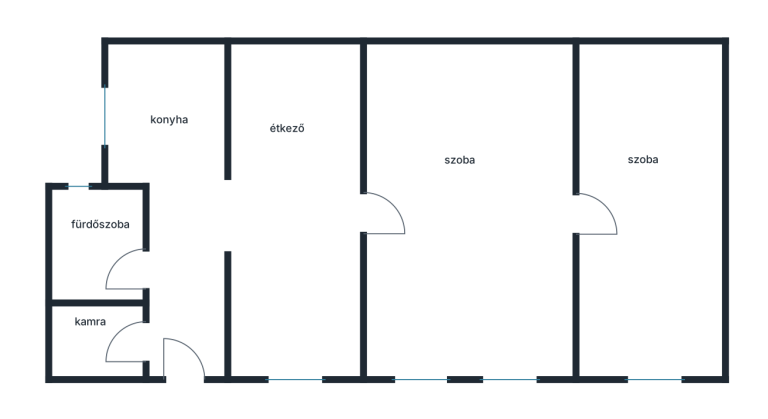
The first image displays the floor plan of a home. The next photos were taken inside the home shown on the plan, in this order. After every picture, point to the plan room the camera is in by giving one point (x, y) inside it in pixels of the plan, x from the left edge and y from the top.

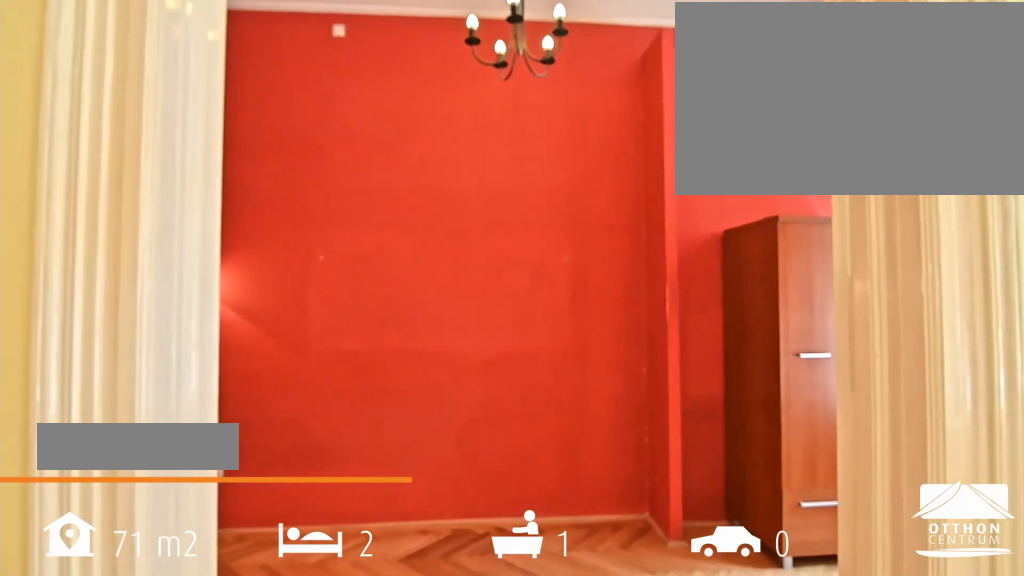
(651, 224)
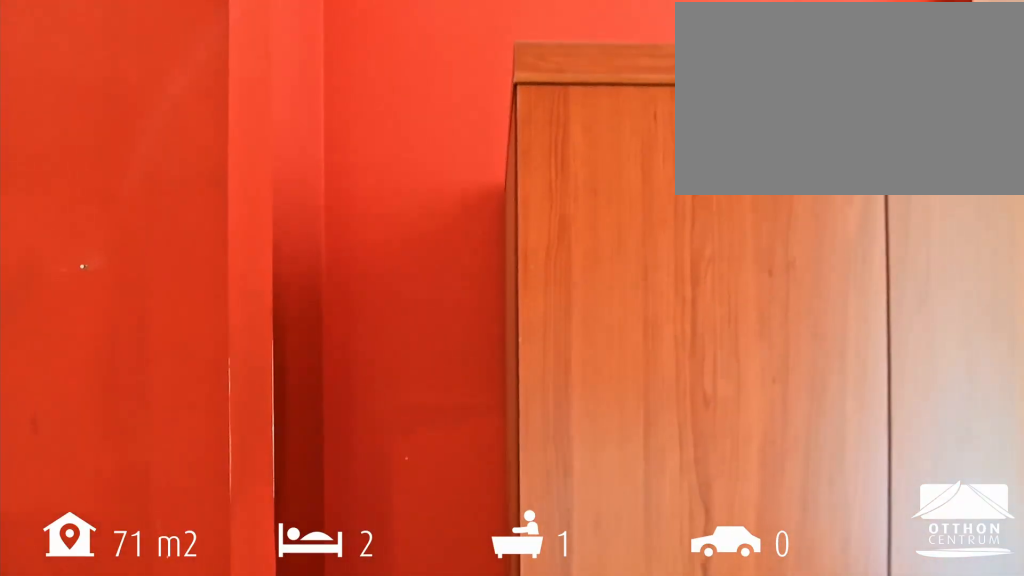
(651, 224)
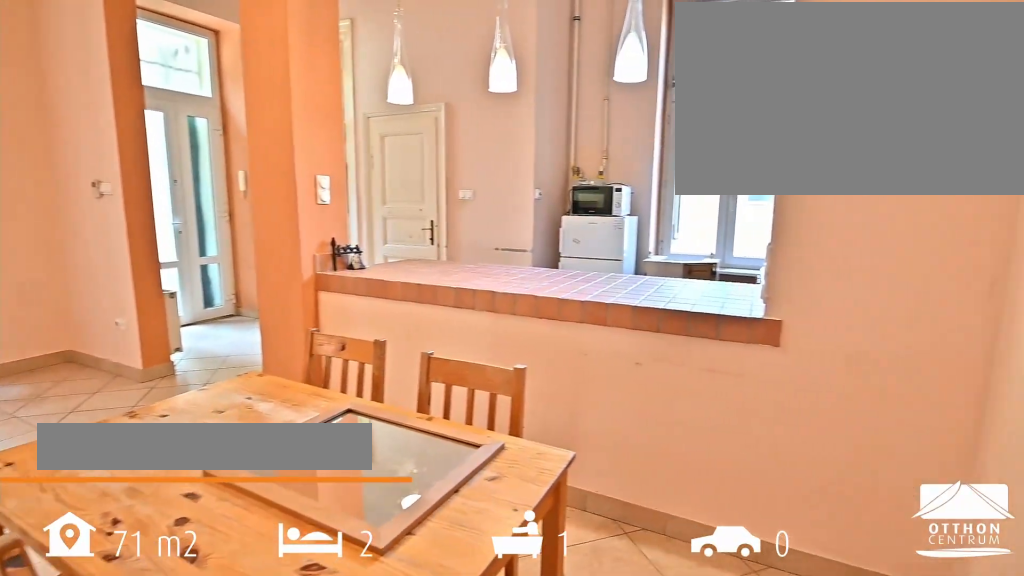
(295, 220)
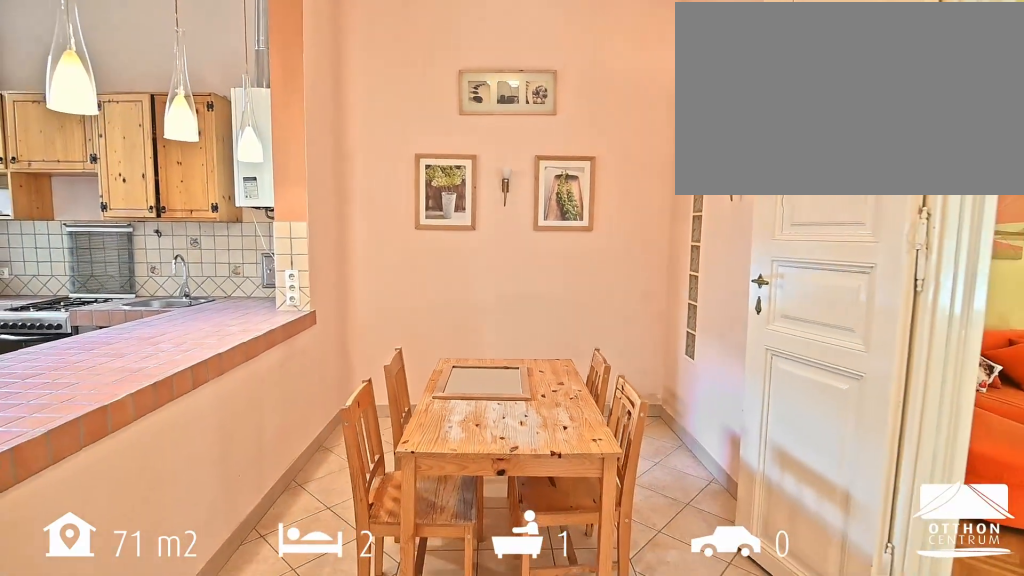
(296, 220)
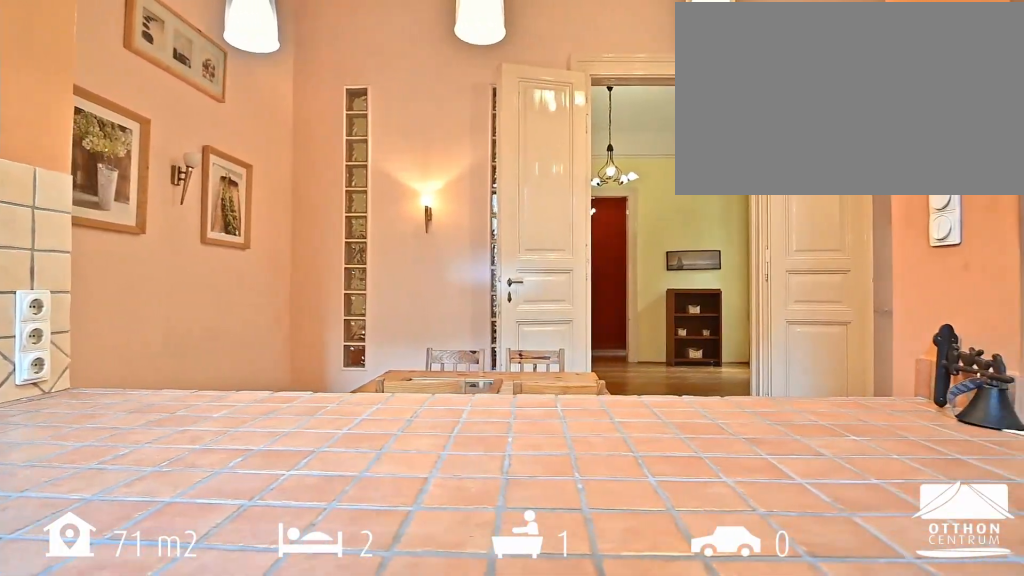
(168, 119)
